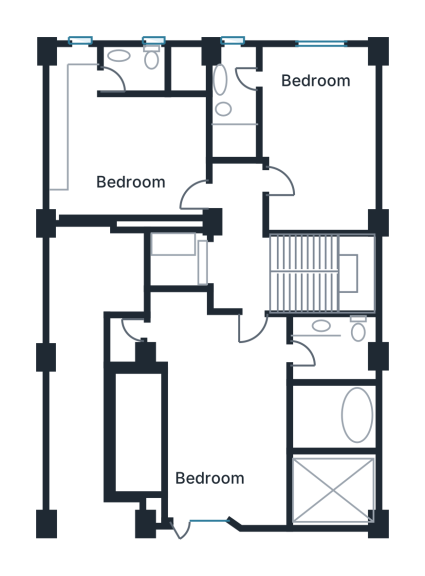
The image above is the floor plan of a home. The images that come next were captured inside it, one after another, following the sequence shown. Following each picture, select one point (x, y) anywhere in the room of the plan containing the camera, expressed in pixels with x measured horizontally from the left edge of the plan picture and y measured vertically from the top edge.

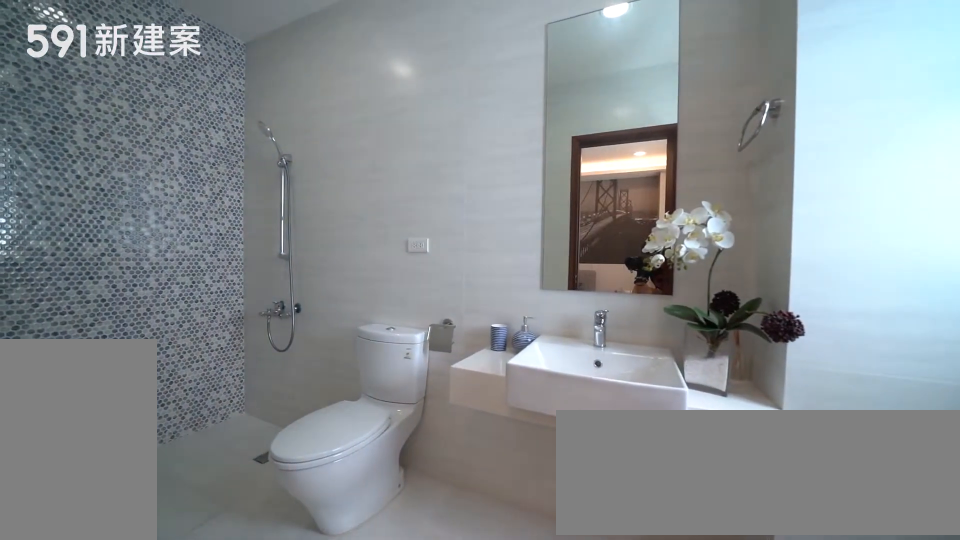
(239, 109)
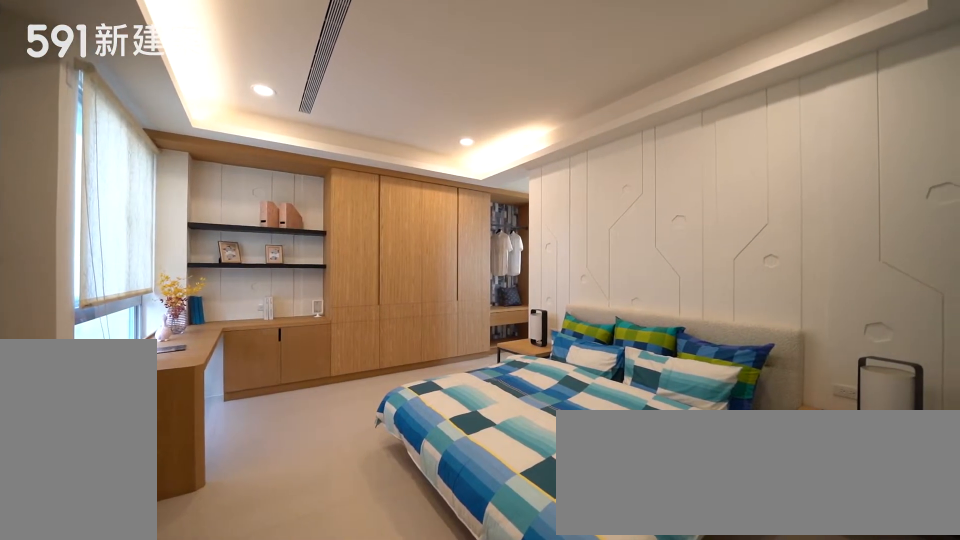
(114, 147)
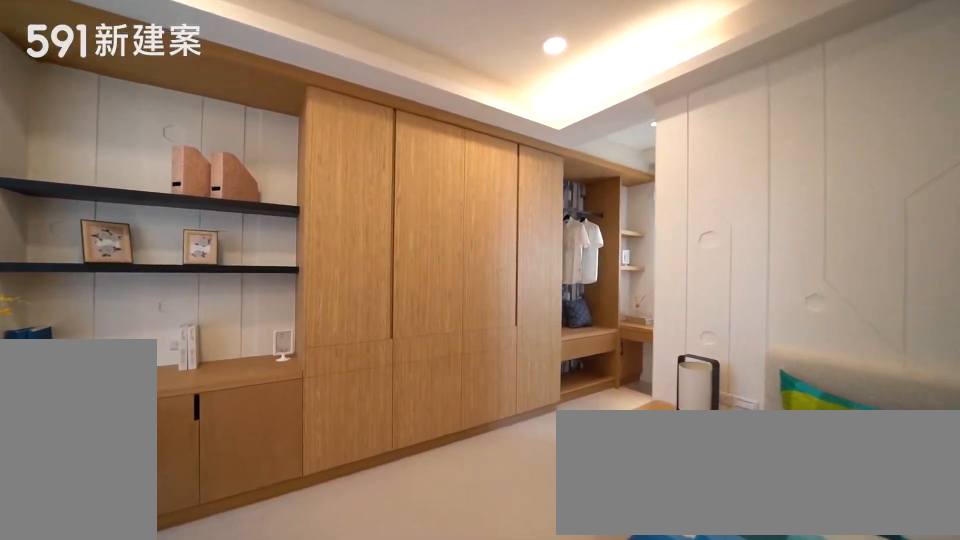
(114, 147)
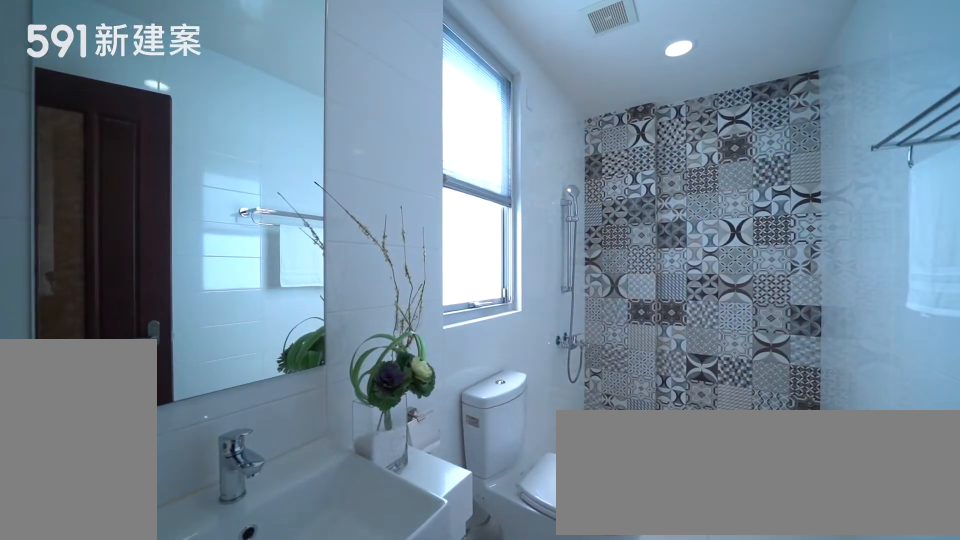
(164, 71)
